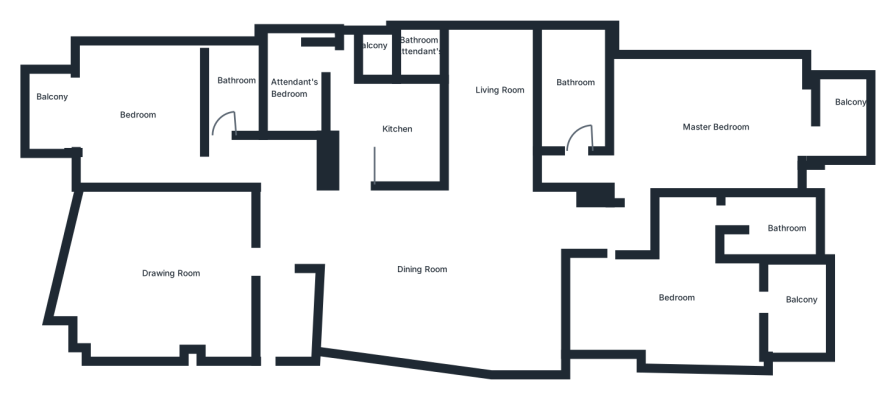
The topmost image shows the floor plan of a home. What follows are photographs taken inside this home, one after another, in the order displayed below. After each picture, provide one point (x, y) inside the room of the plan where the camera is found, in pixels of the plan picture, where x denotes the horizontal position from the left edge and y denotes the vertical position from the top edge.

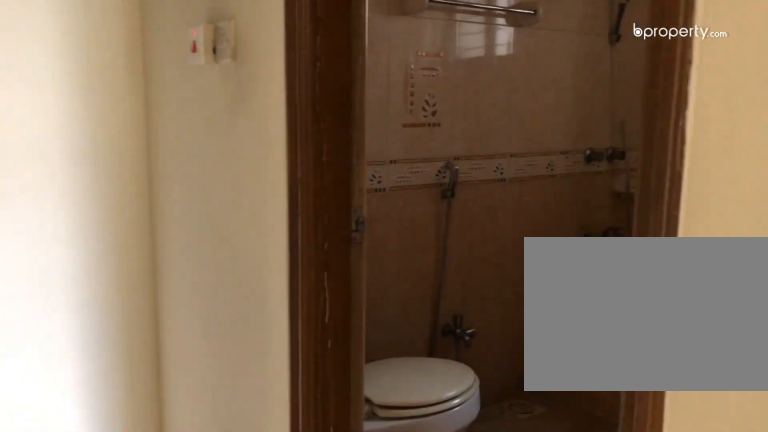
(587, 167)
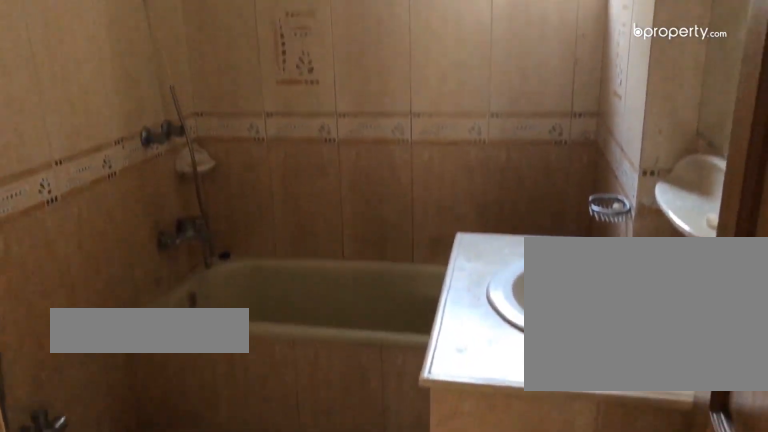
(570, 86)
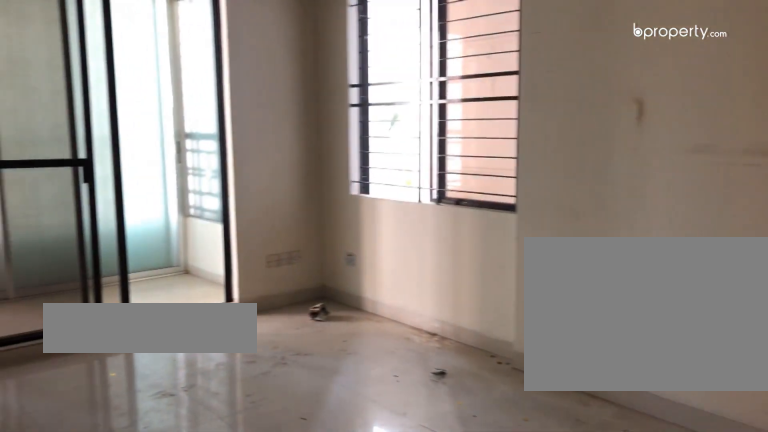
(694, 303)
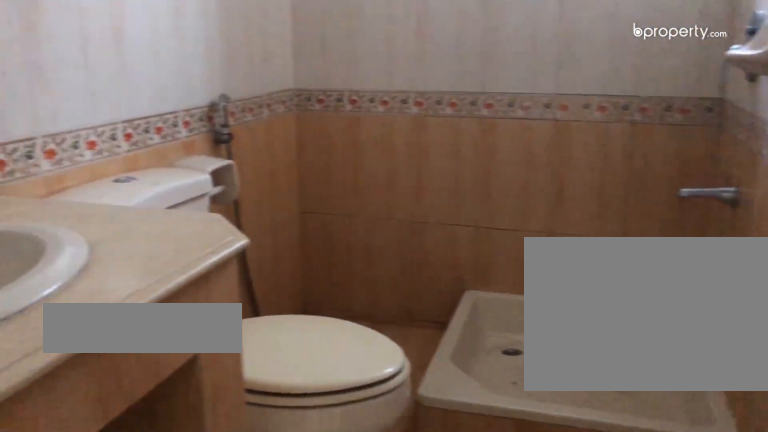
(771, 225)
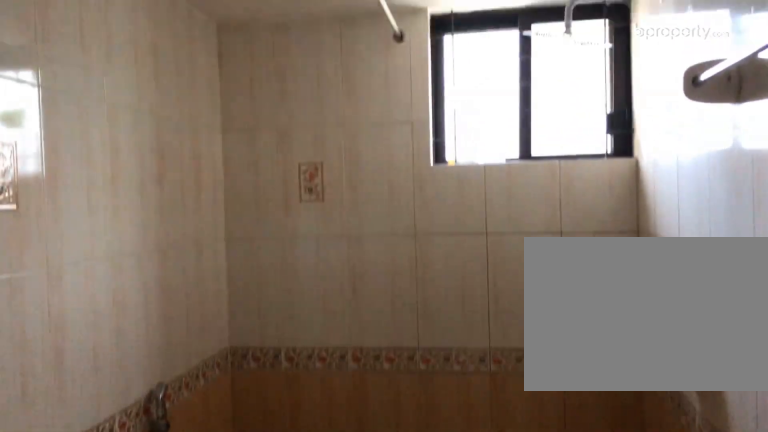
(771, 225)
